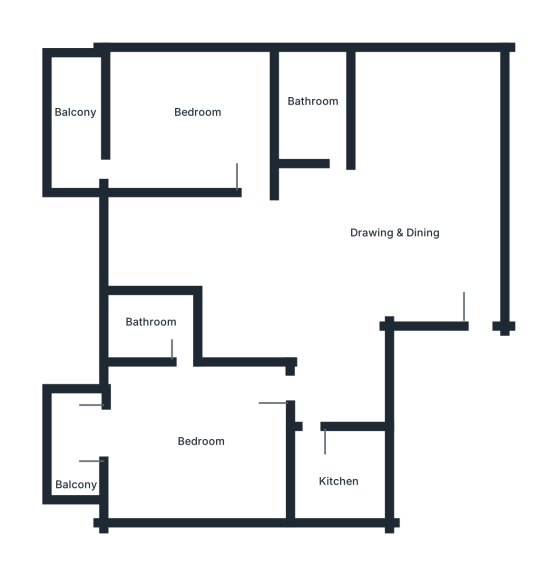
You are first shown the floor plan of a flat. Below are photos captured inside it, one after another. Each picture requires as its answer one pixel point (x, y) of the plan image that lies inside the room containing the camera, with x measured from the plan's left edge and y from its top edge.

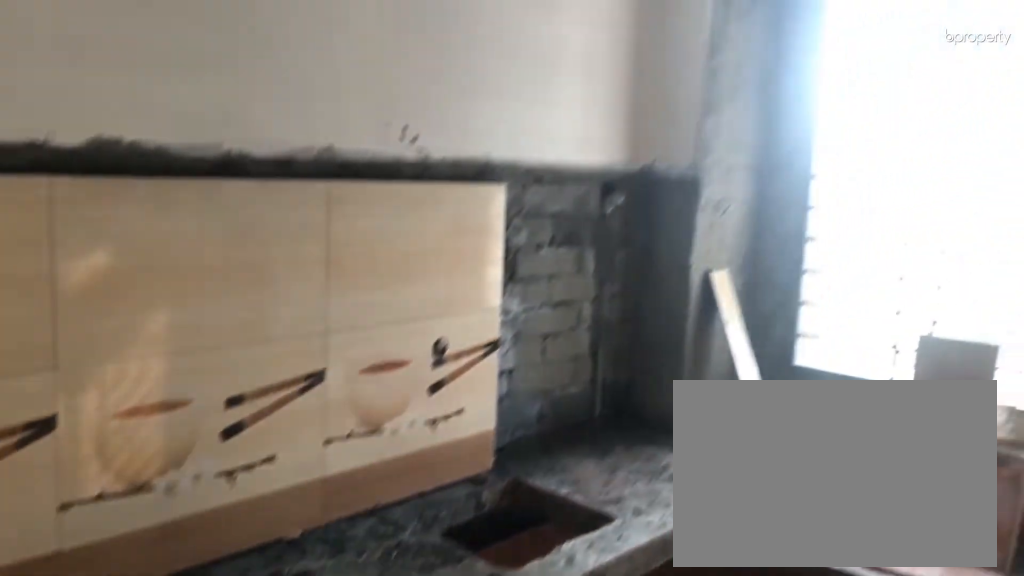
(339, 471)
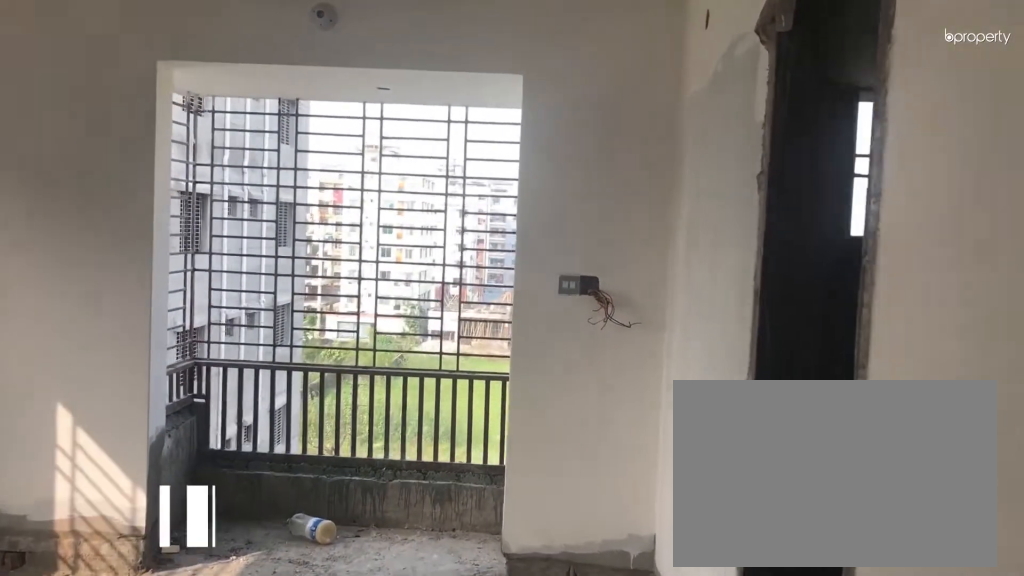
(196, 452)
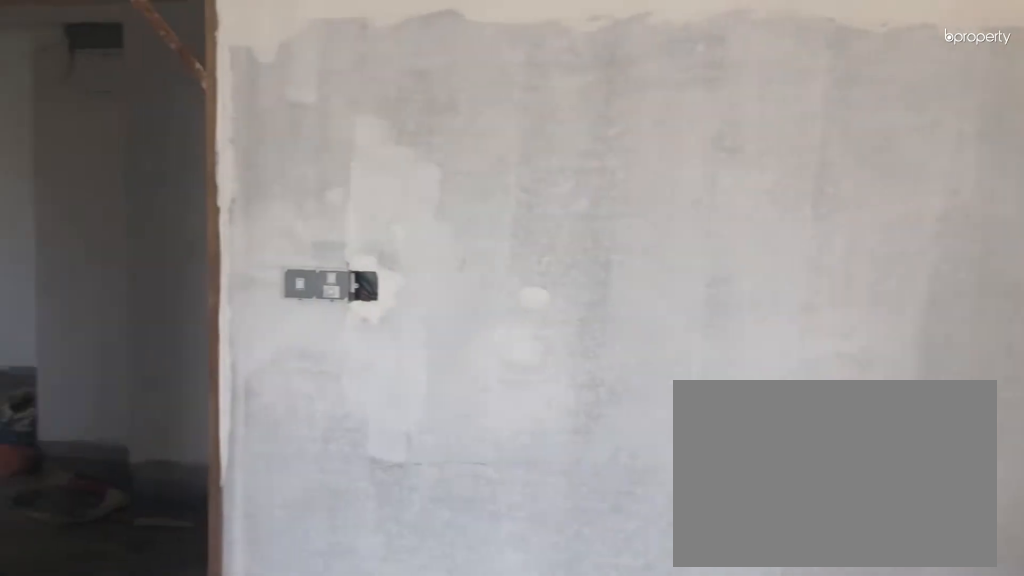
(196, 452)
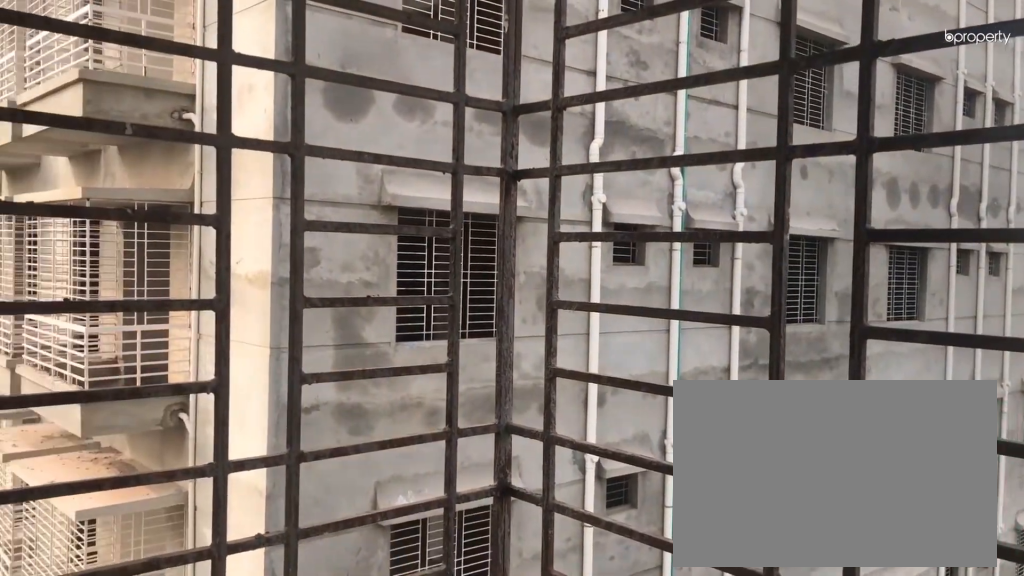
(77, 441)
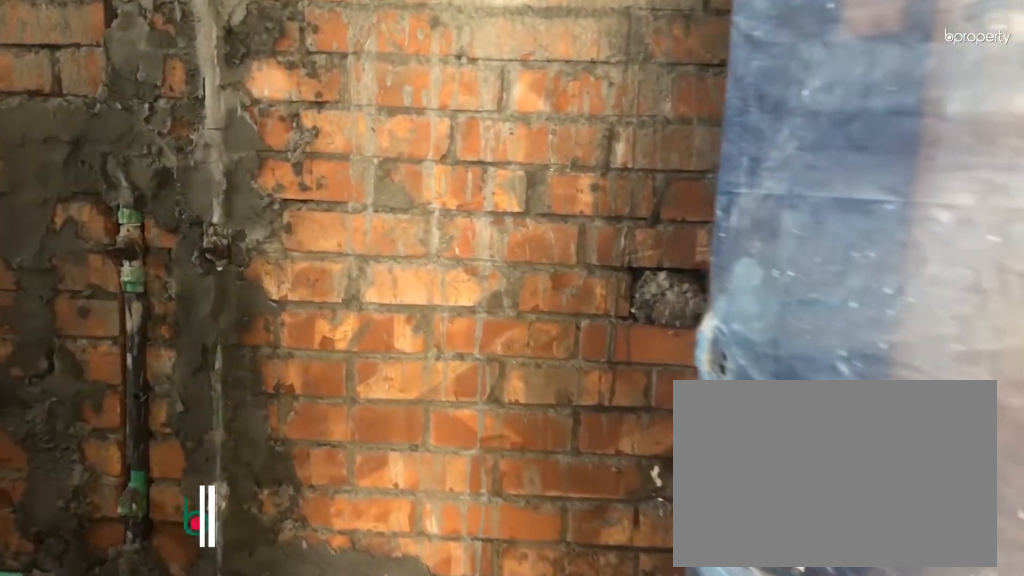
(148, 328)
